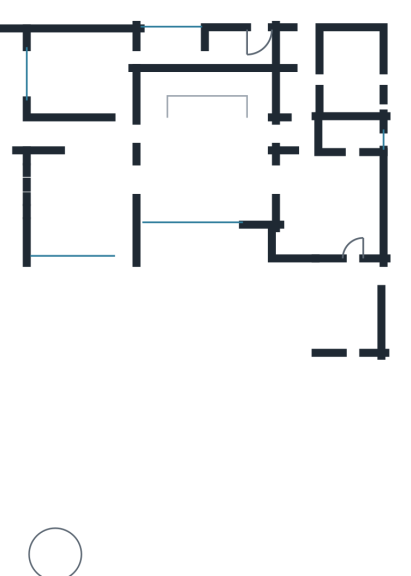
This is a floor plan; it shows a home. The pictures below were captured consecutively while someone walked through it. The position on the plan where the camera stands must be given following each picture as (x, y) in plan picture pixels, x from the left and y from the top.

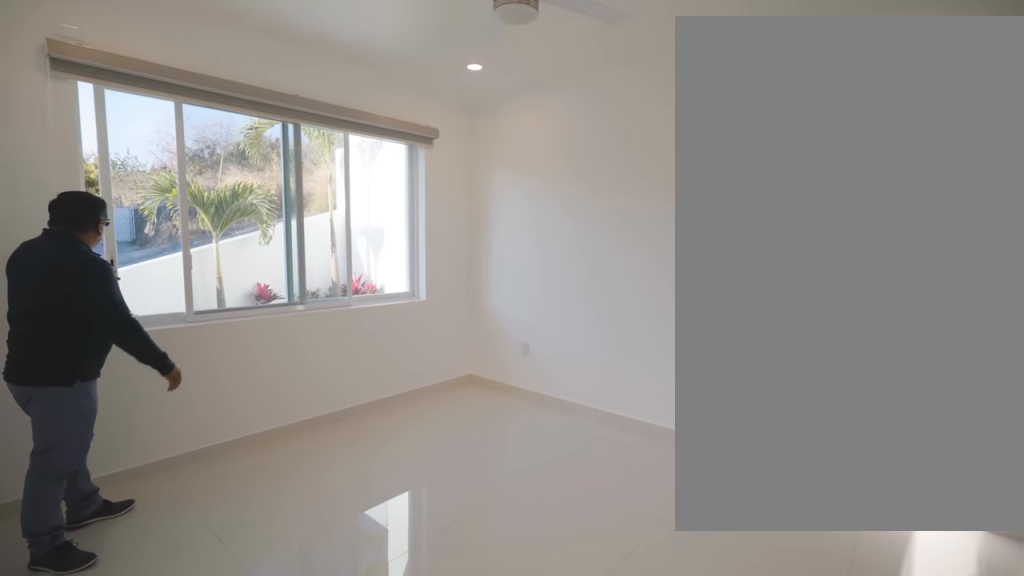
(120, 95)
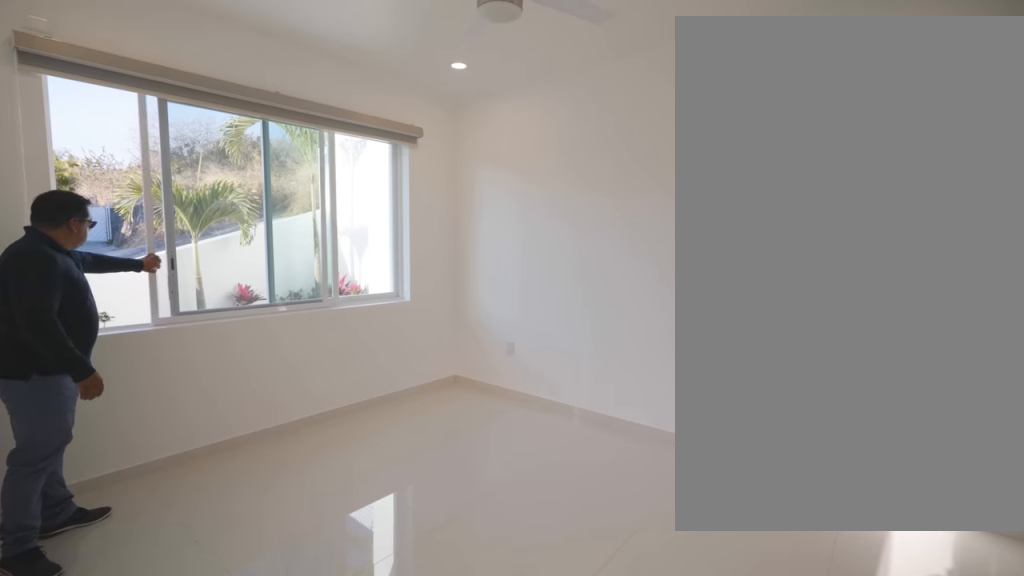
(120, 95)
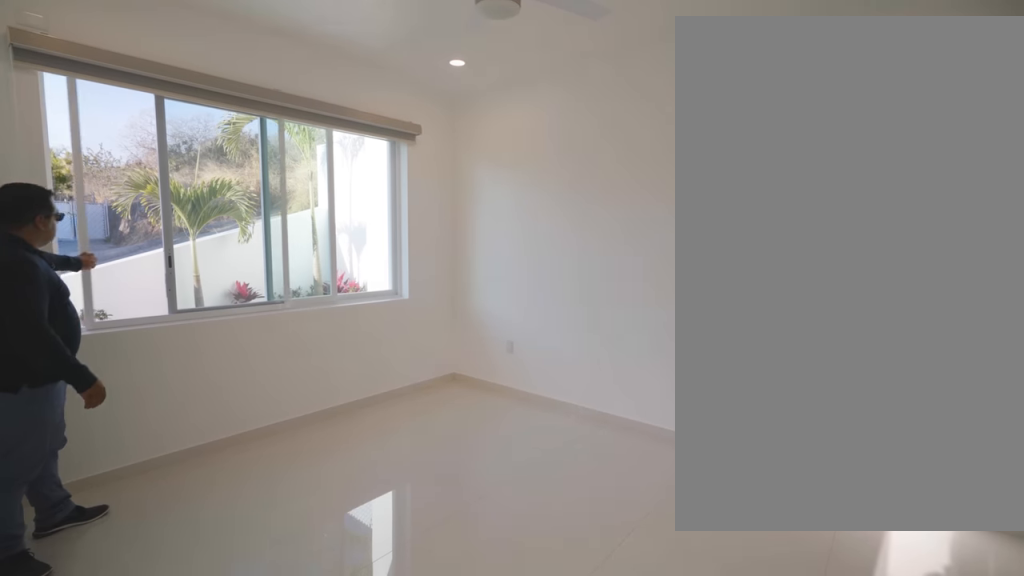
(120, 95)
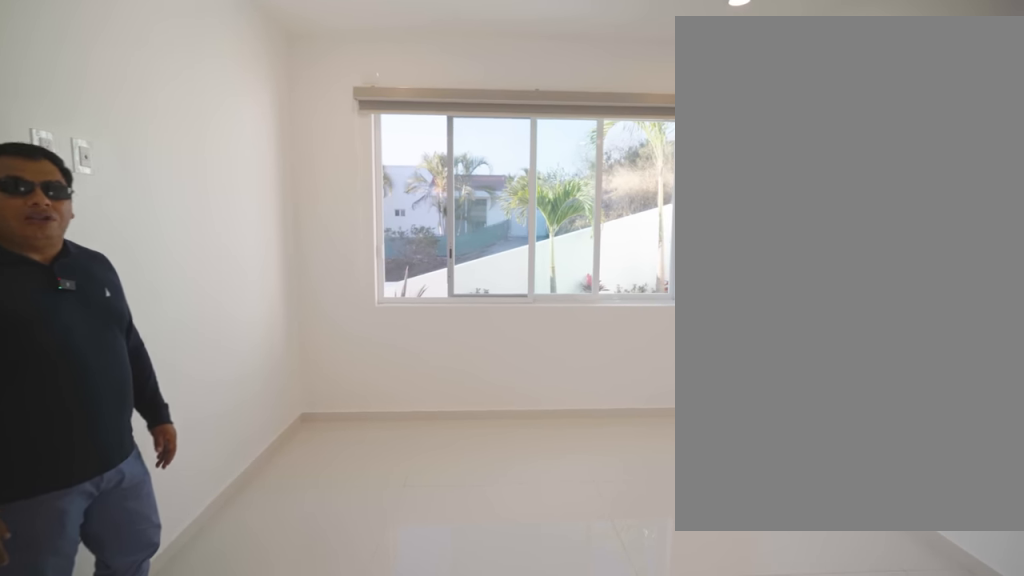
(119, 79)
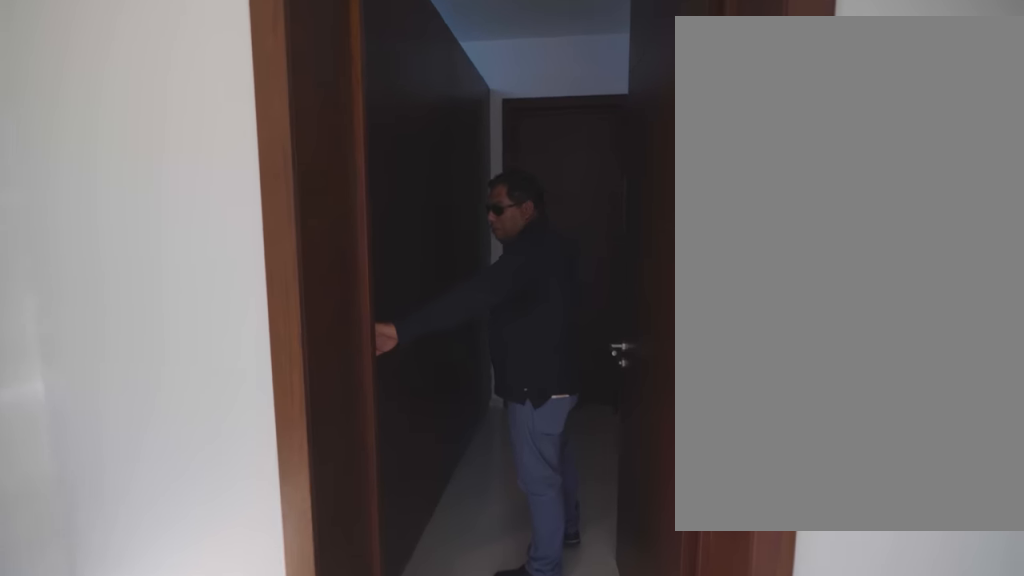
(143, 55)
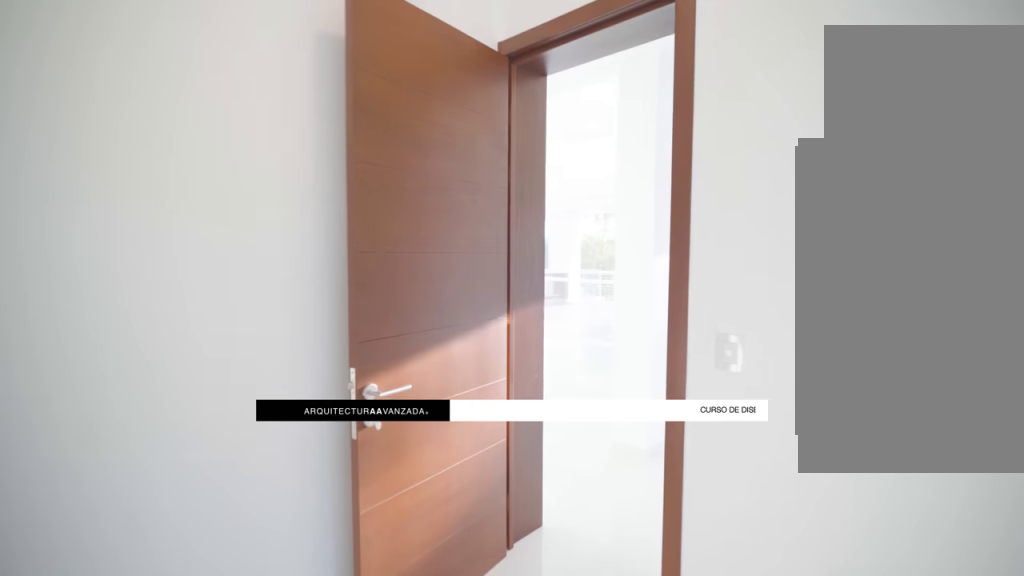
(122, 102)
